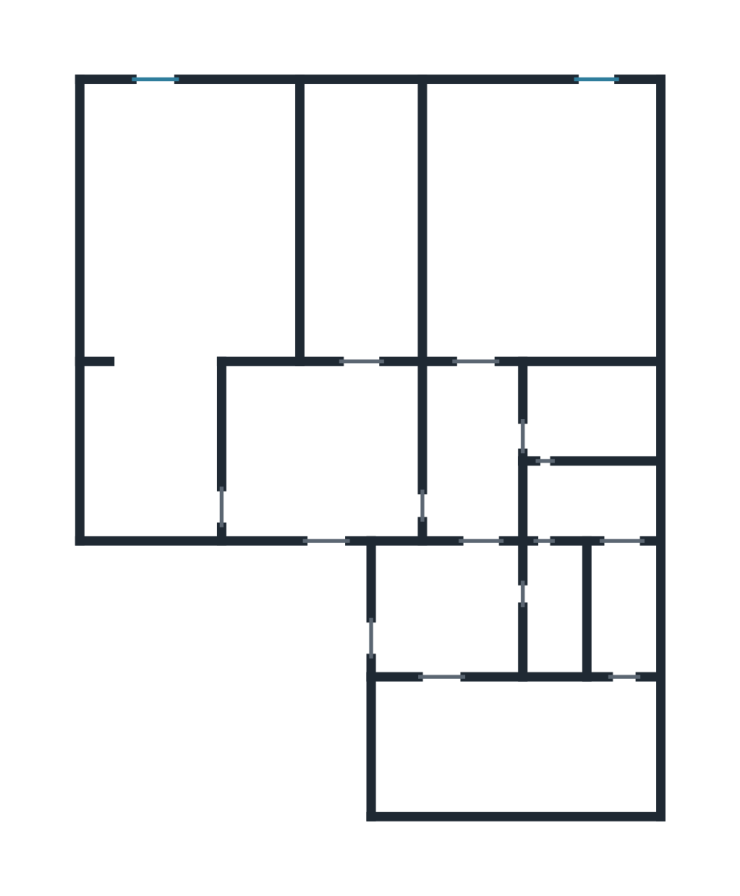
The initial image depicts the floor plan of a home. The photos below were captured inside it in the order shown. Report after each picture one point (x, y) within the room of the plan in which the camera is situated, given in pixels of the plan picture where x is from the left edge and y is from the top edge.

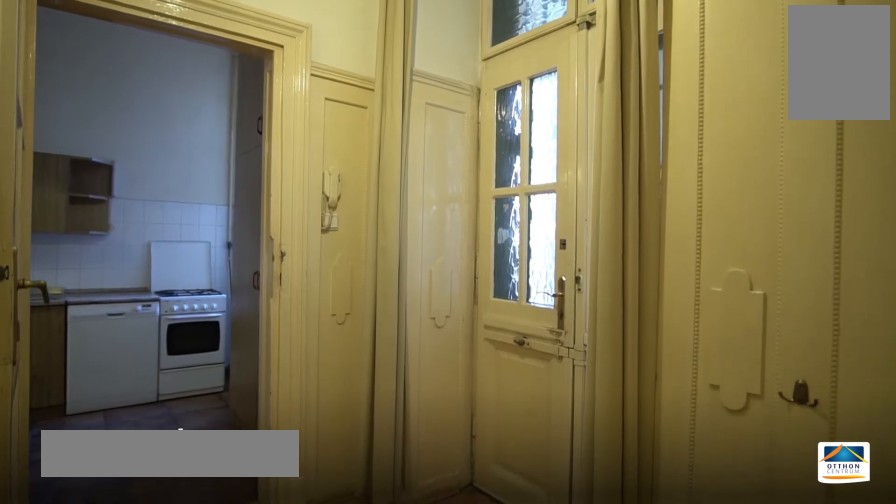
(453, 609)
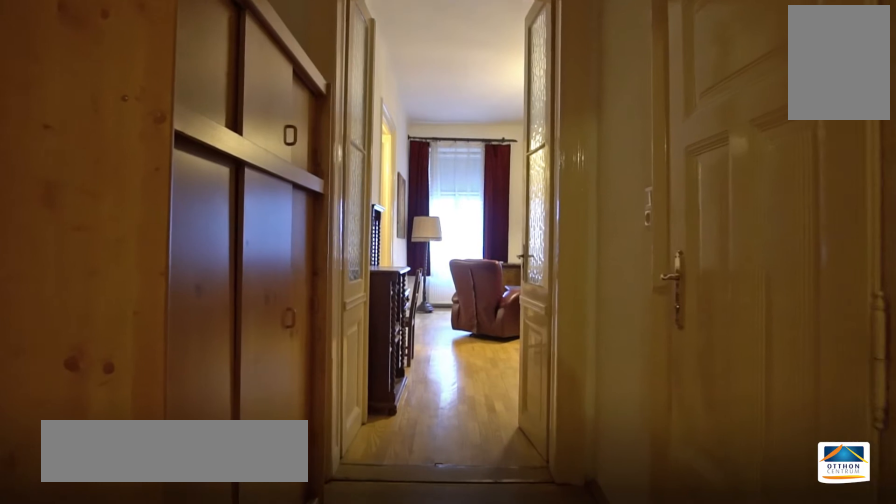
(476, 451)
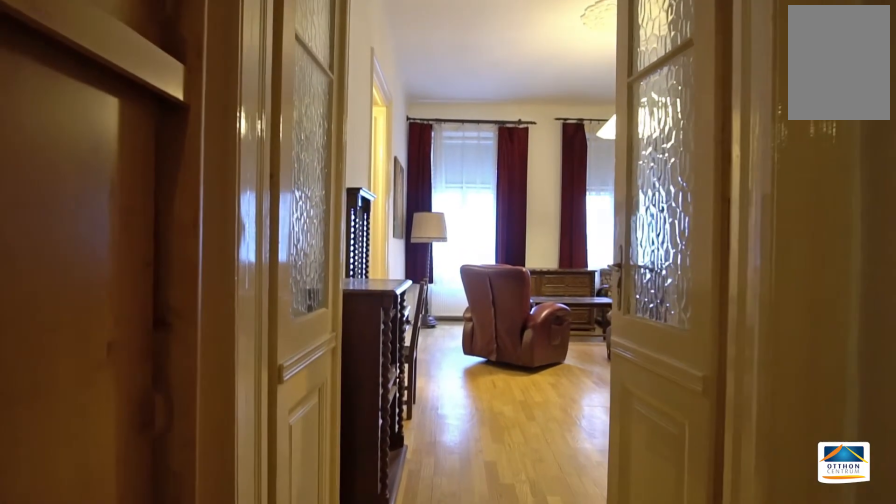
(476, 452)
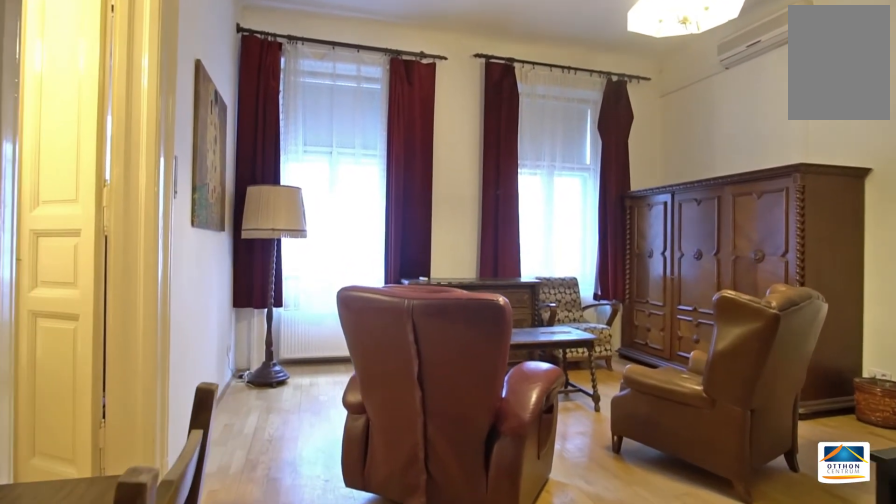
(554, 232)
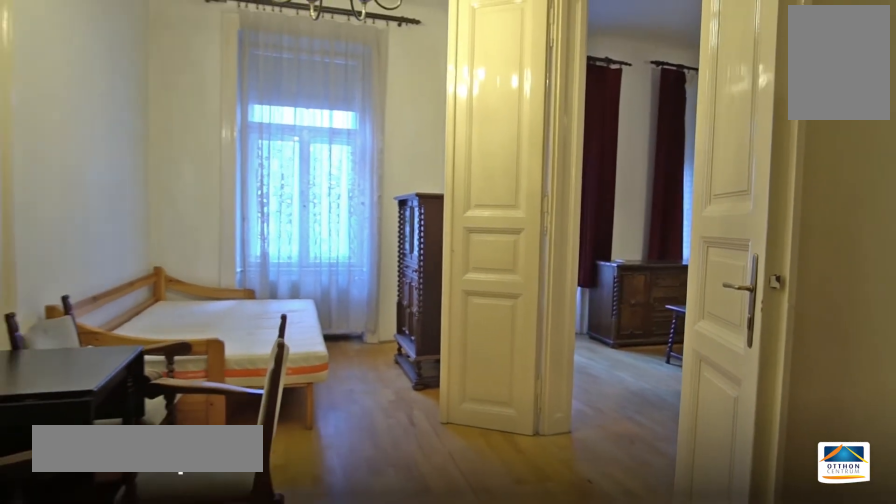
(368, 220)
